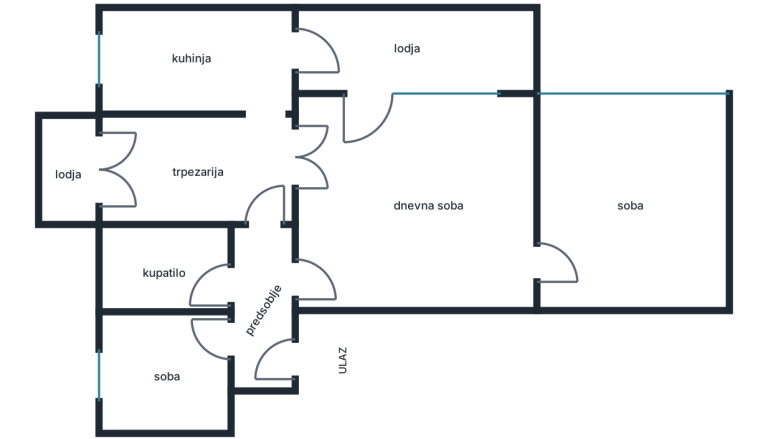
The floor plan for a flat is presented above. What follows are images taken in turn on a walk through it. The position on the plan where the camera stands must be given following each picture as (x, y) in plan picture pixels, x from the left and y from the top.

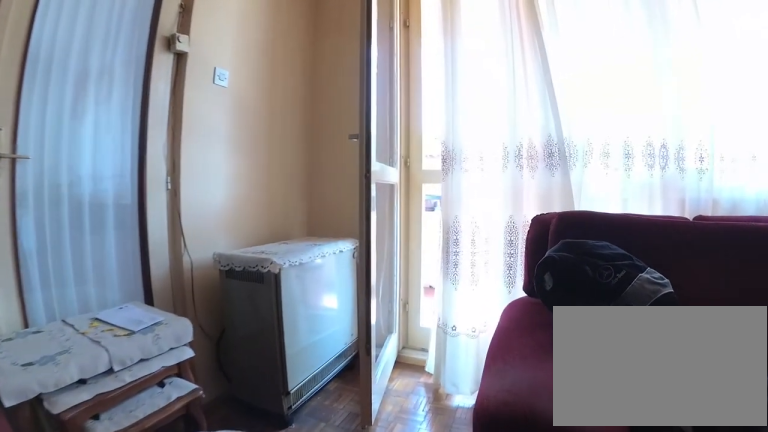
(352, 208)
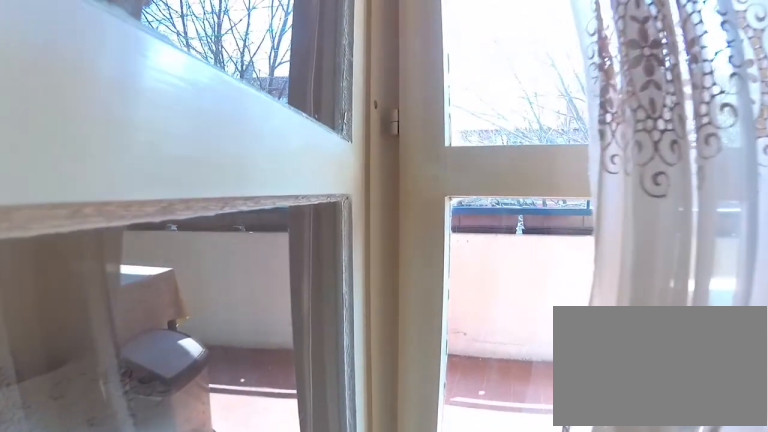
(330, 162)
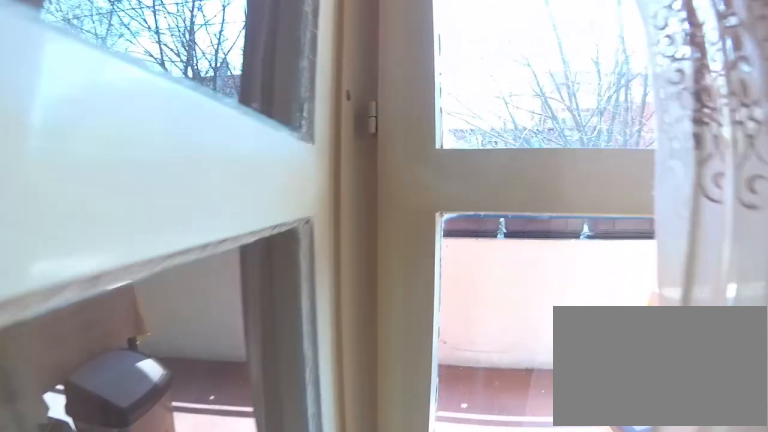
(330, 156)
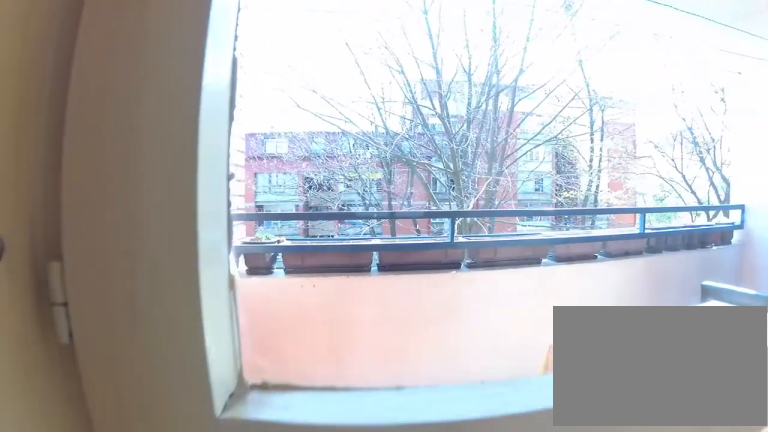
(329, 138)
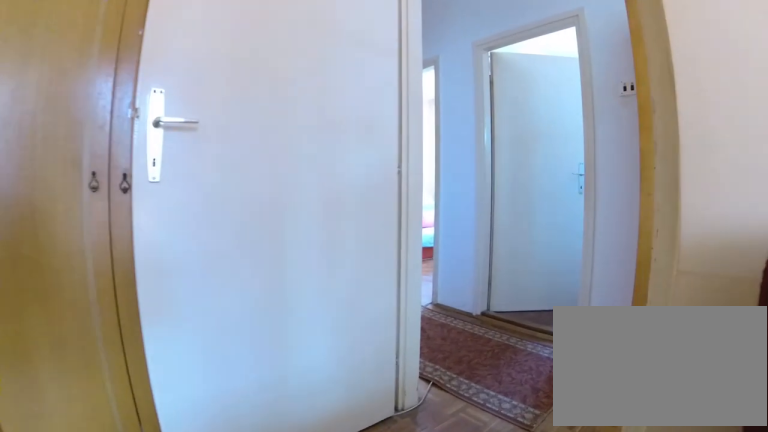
(349, 228)
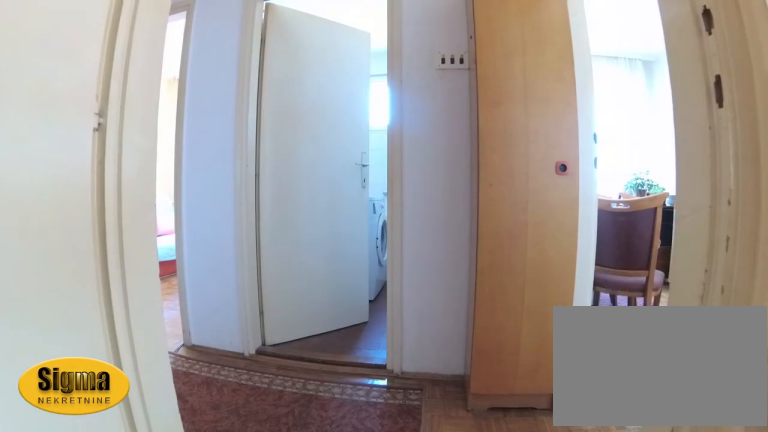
(343, 266)
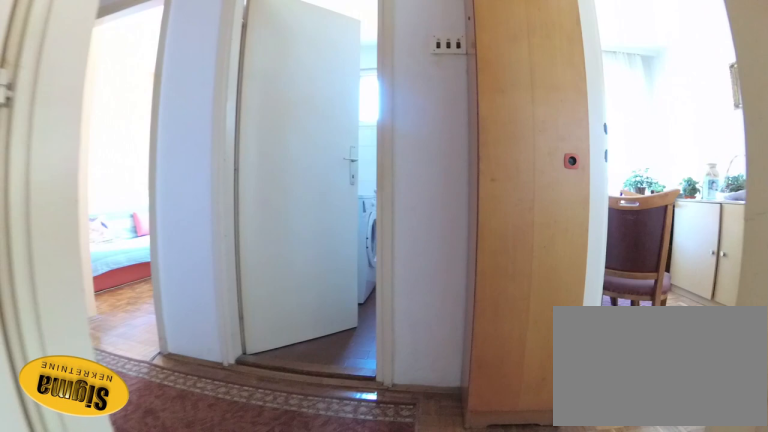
(338, 278)
